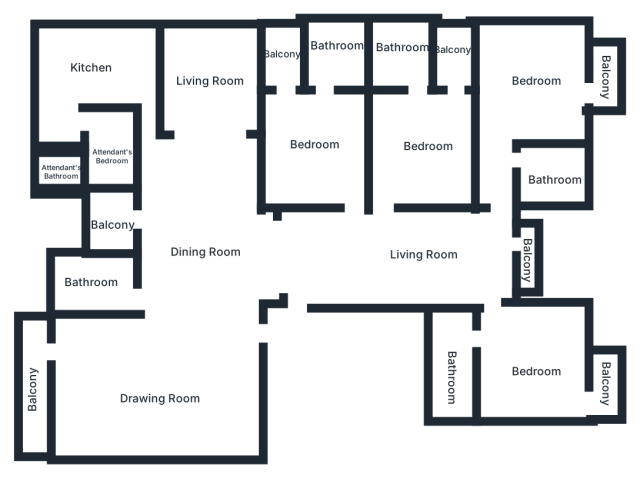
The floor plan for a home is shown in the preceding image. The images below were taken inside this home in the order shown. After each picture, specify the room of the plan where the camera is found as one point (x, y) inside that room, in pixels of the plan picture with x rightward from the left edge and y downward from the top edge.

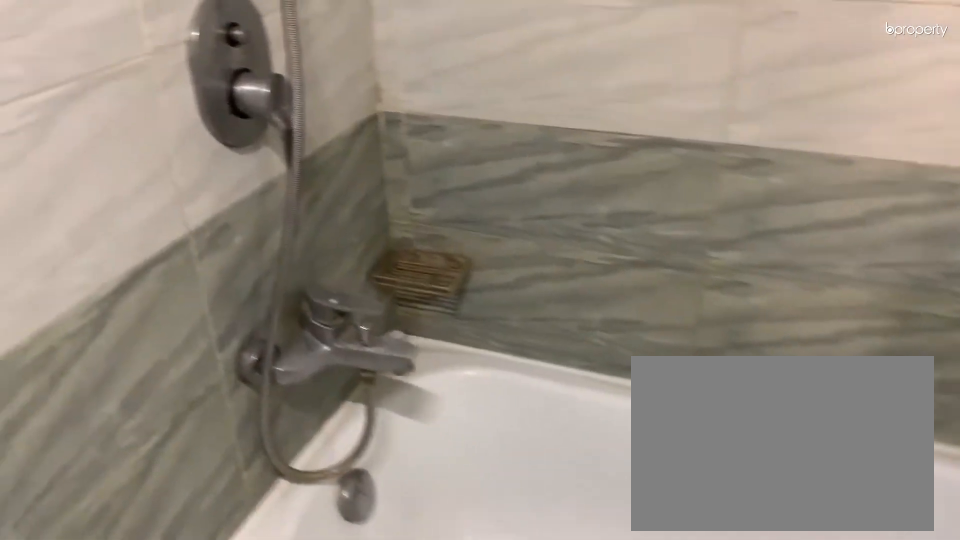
(100, 285)
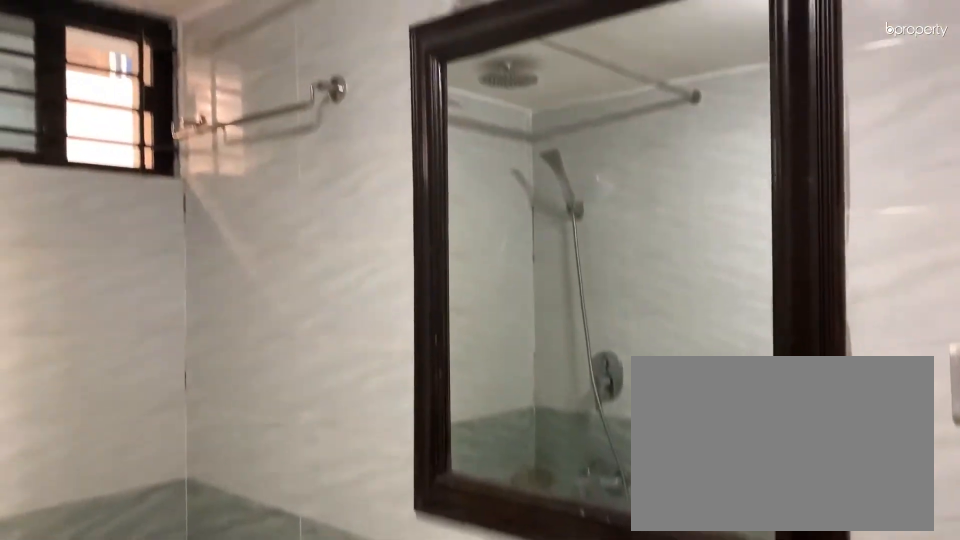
(100, 285)
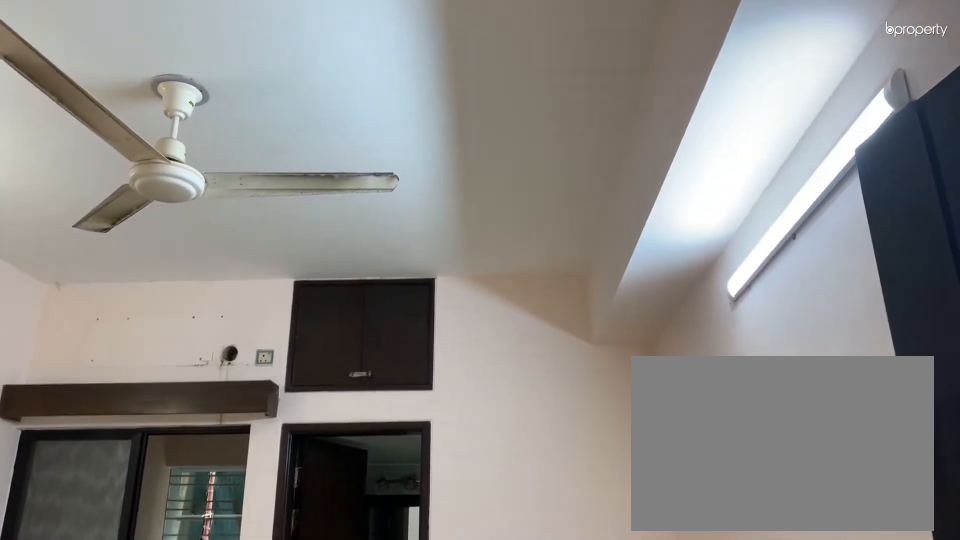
(312, 135)
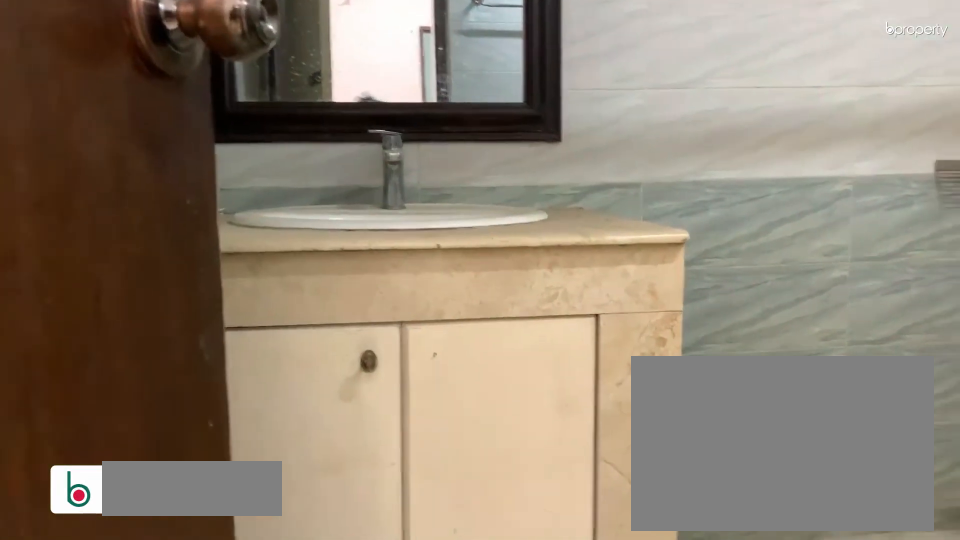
(331, 52)
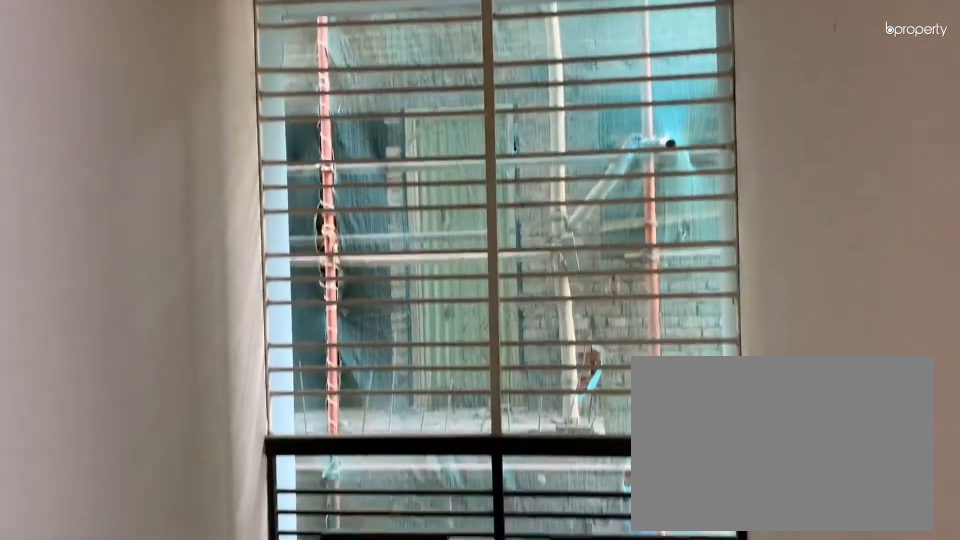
(281, 57)
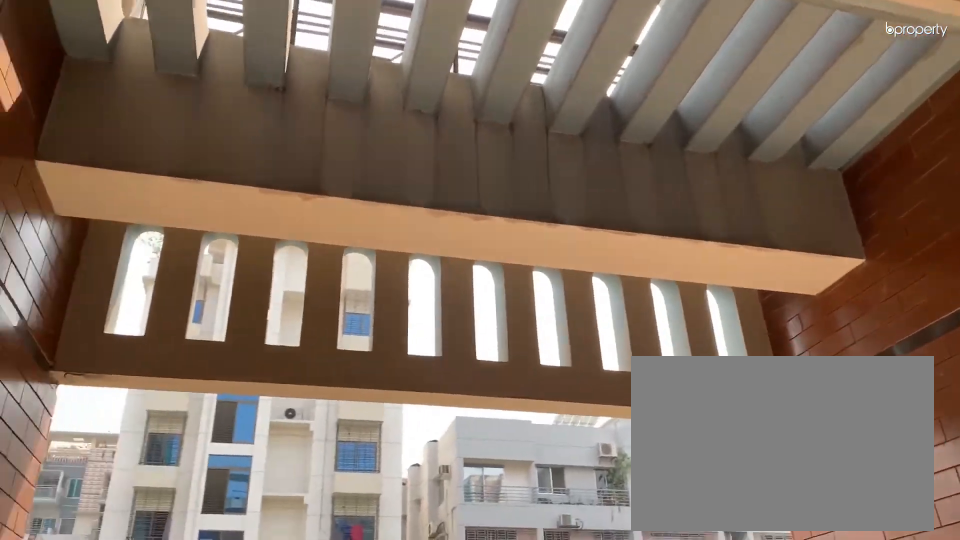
(528, 262)
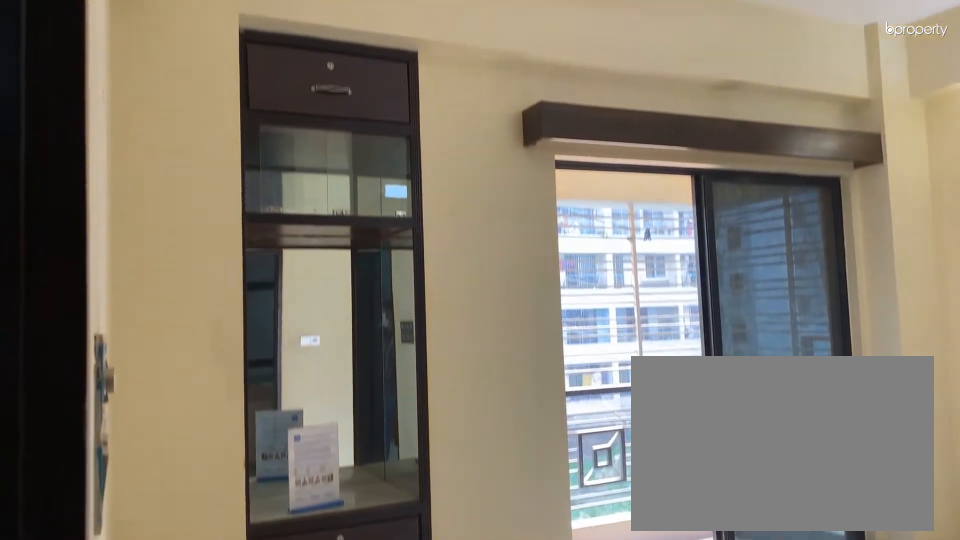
(527, 363)
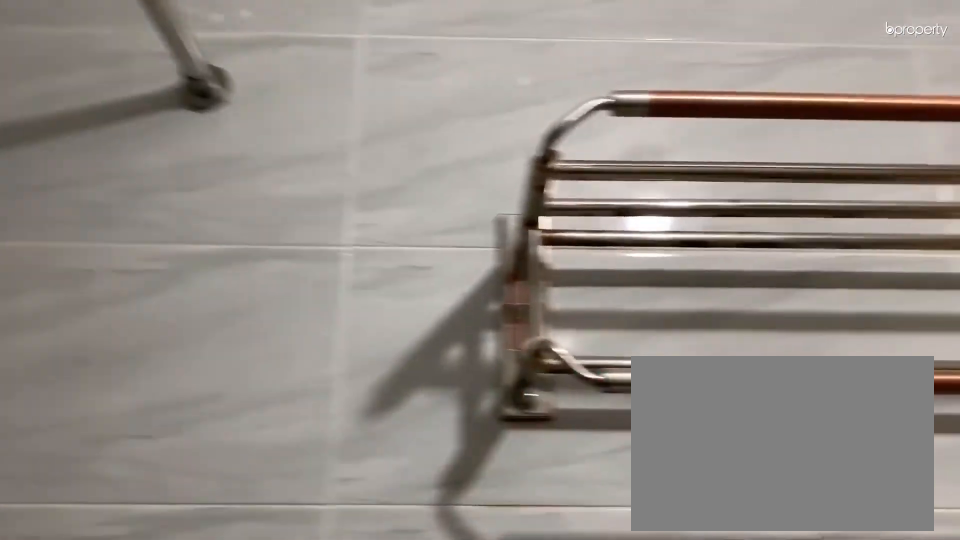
(452, 371)
